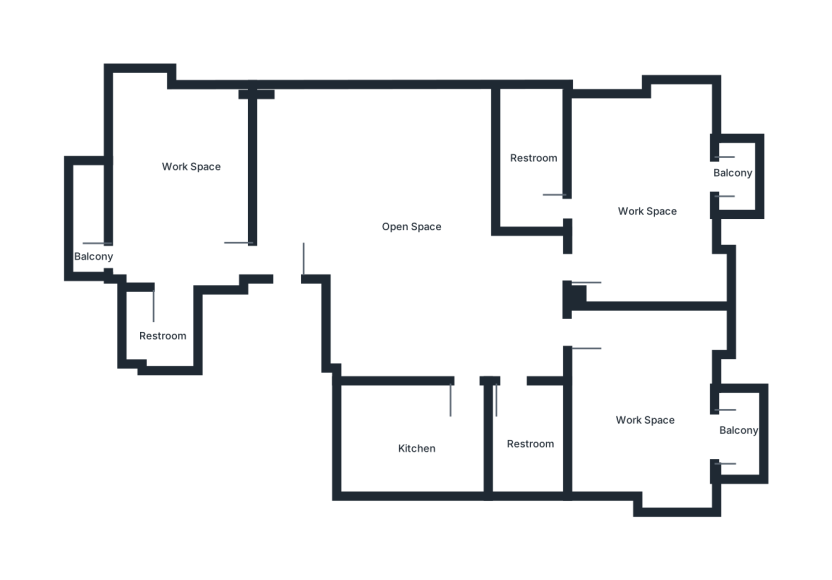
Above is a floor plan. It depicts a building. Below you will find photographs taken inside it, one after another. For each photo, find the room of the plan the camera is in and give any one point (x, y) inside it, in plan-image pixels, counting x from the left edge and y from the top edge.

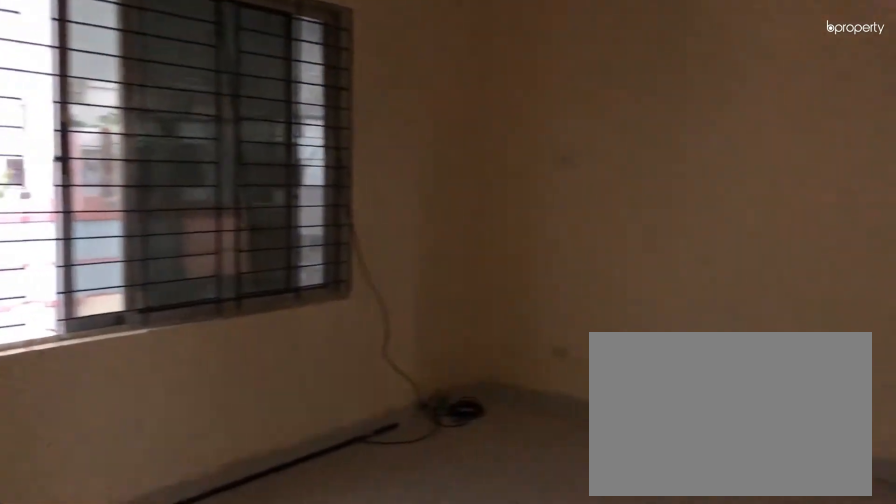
(401, 226)
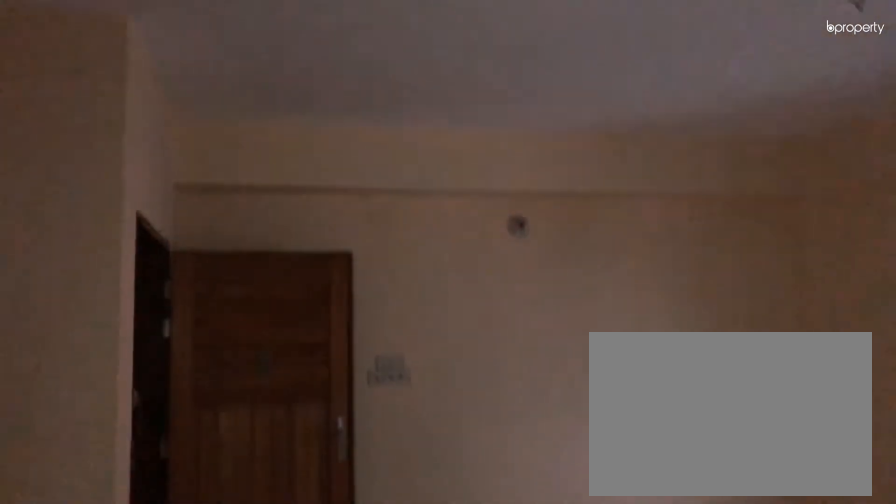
(400, 226)
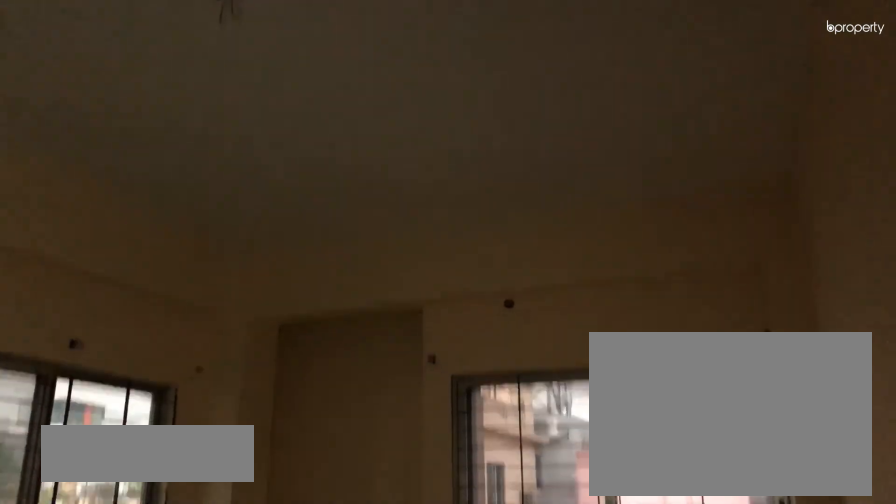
(190, 192)
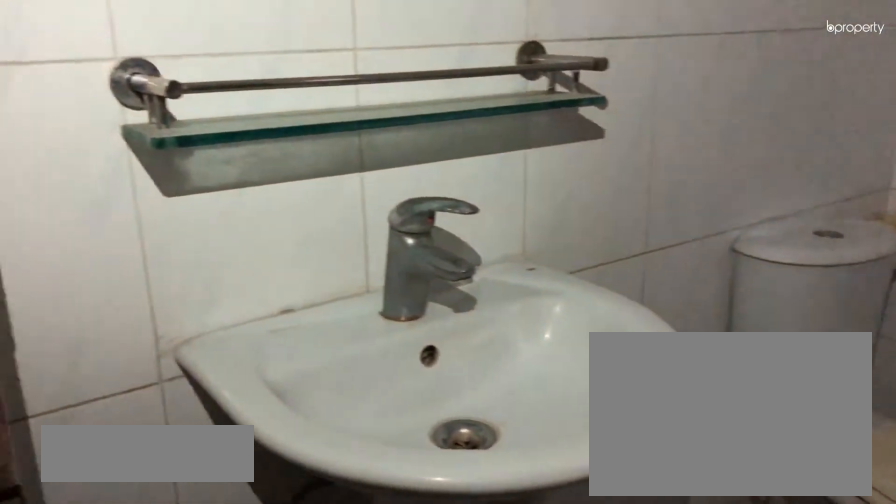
(168, 329)
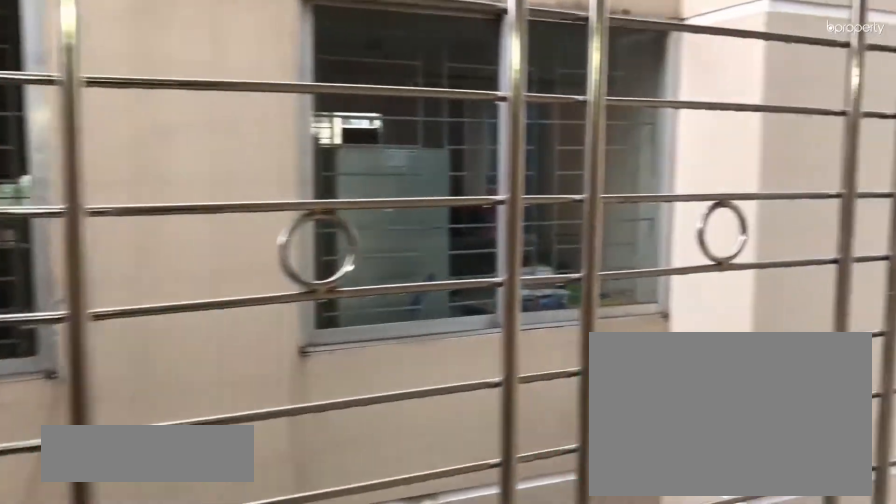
(101, 255)
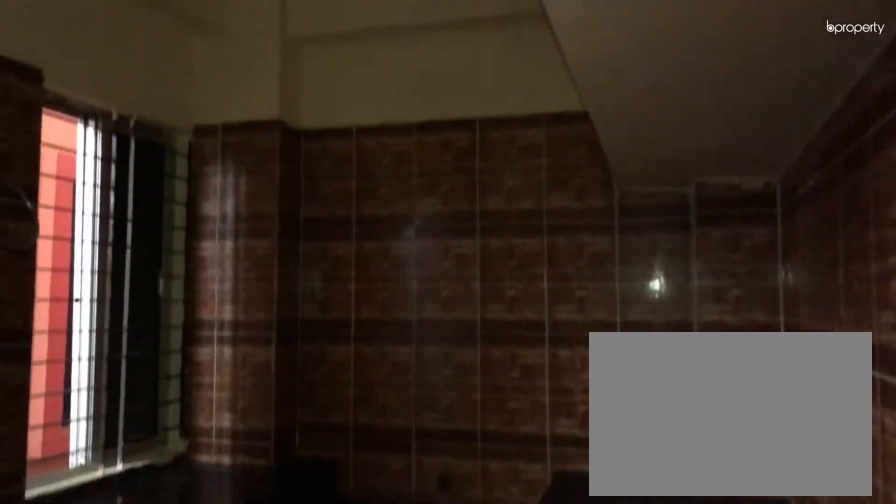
(419, 430)
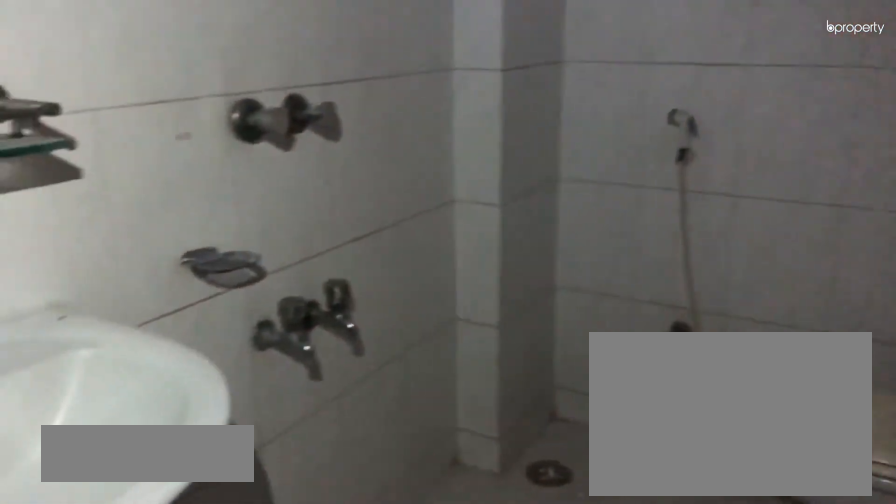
(530, 433)
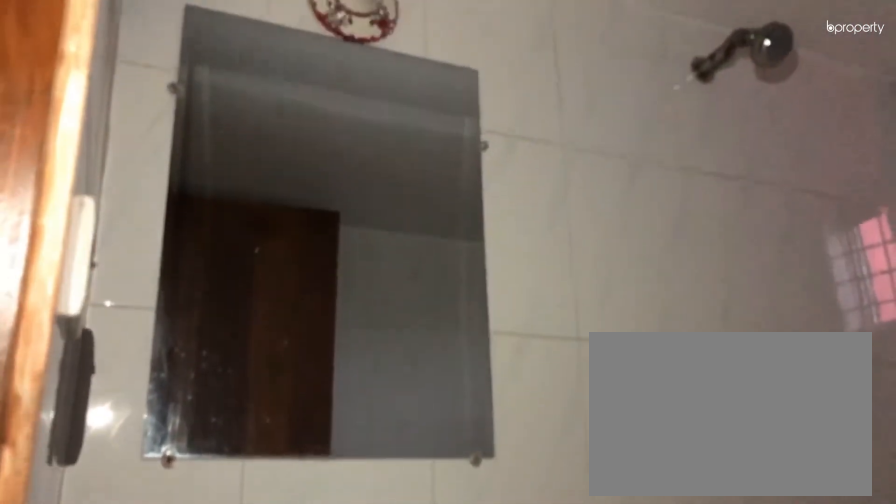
(530, 433)
